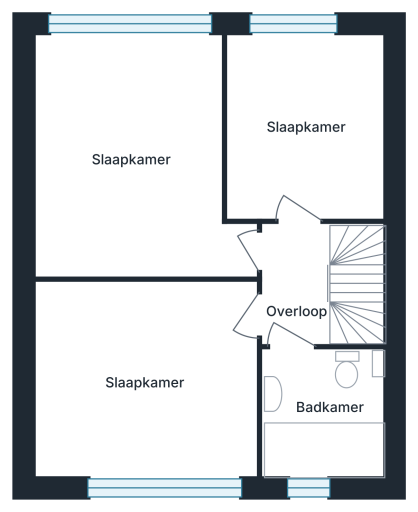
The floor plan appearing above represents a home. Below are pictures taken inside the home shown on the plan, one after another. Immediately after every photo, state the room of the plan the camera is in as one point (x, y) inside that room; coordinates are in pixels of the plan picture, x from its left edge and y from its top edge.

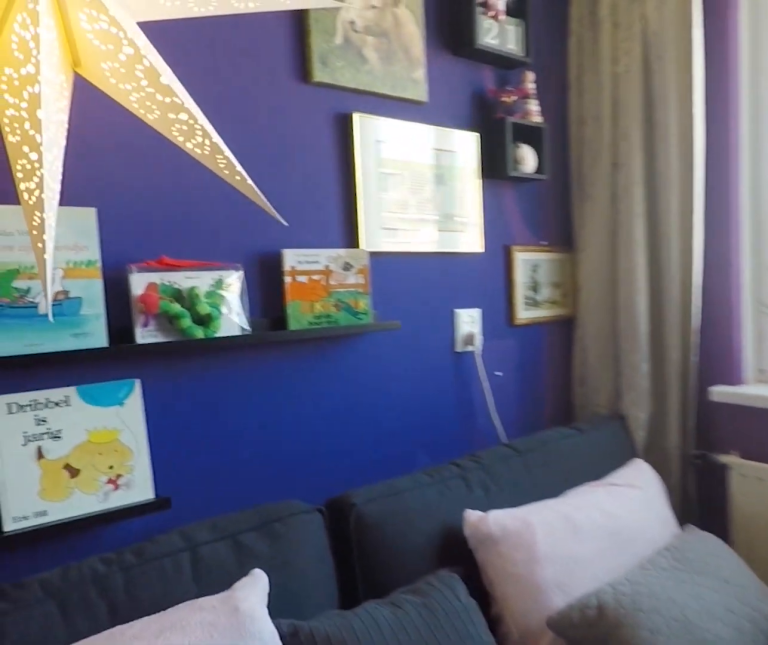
(306, 125)
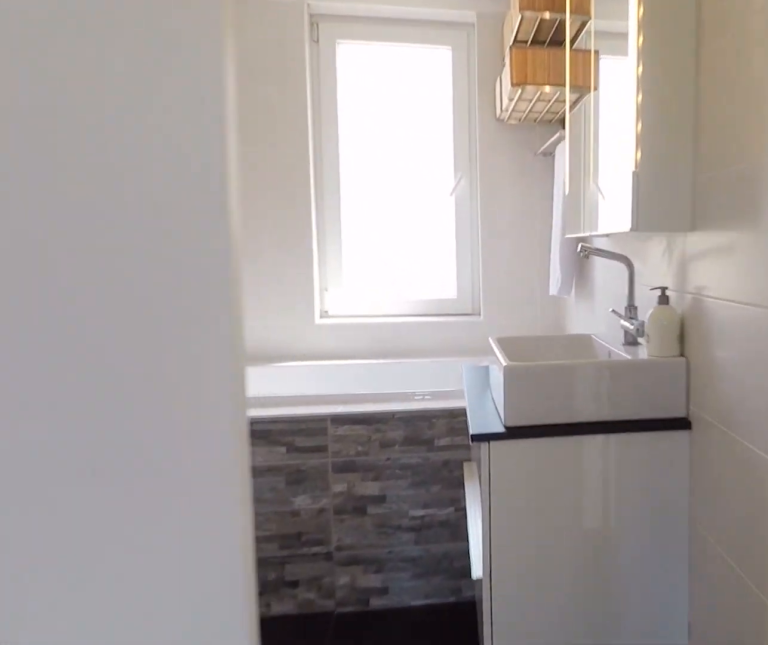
(295, 284)
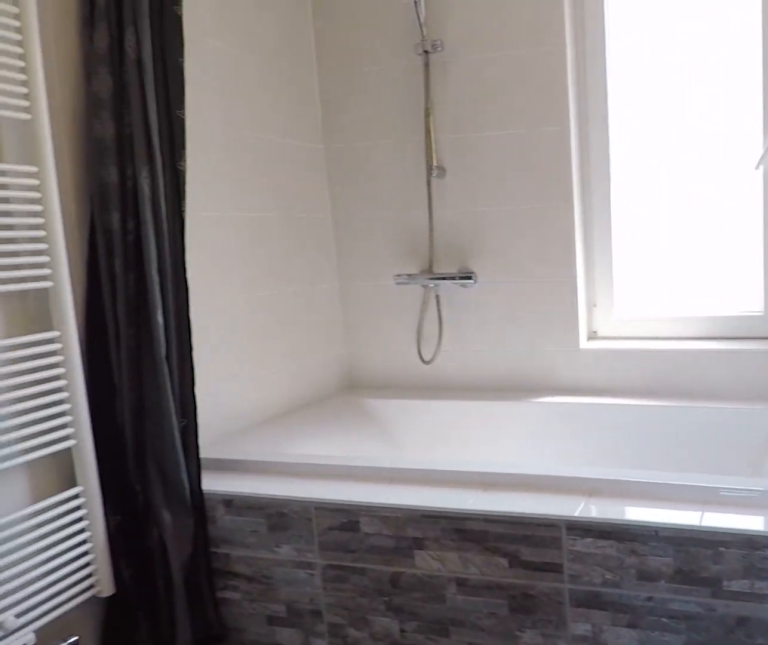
(323, 414)
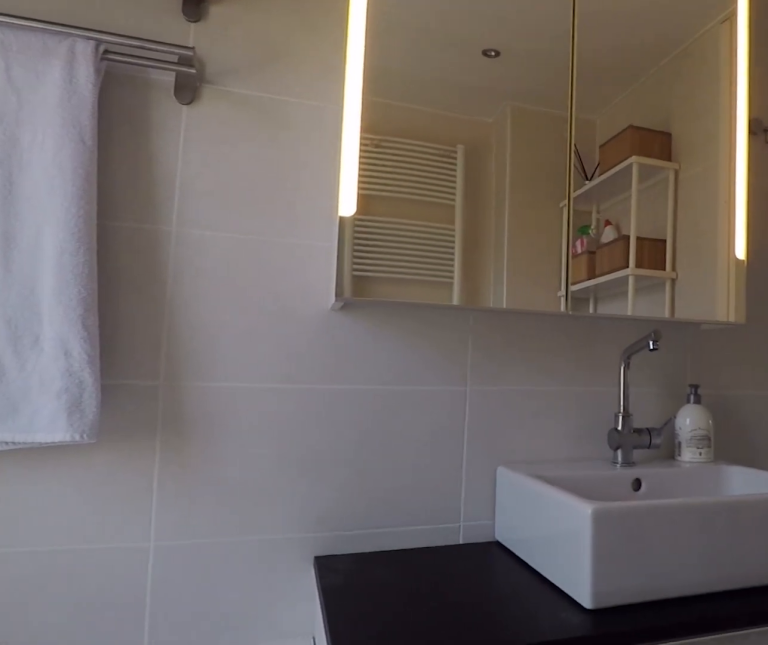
(323, 414)
